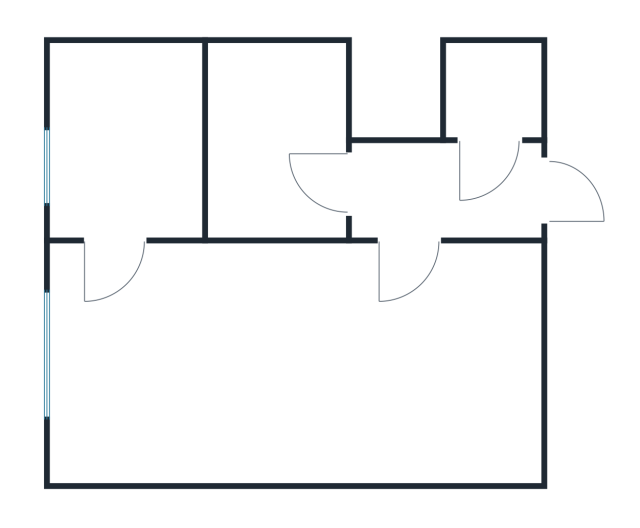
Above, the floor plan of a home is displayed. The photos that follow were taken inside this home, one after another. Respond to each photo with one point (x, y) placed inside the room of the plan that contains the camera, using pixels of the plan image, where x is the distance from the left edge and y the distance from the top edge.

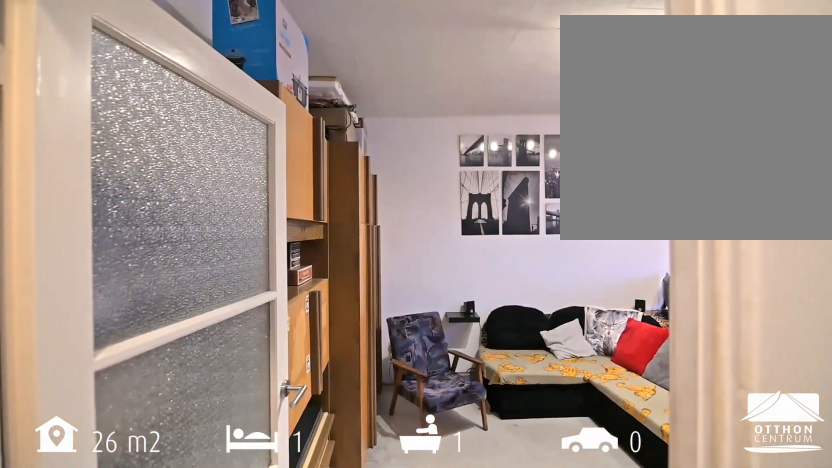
(405, 238)
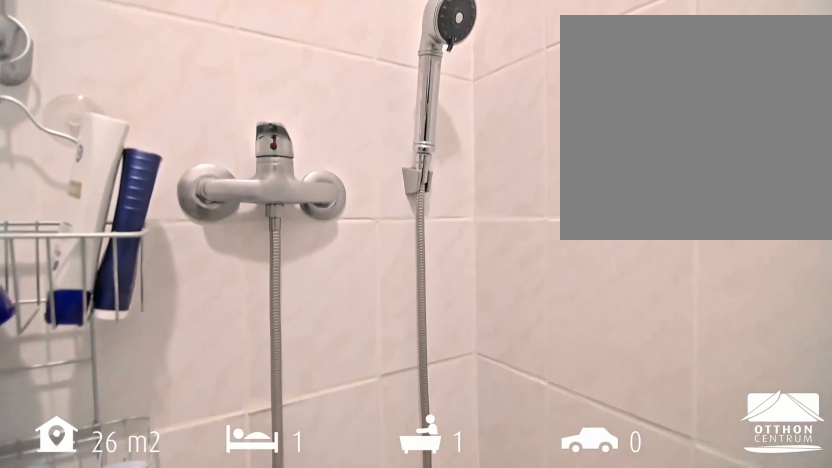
(275, 148)
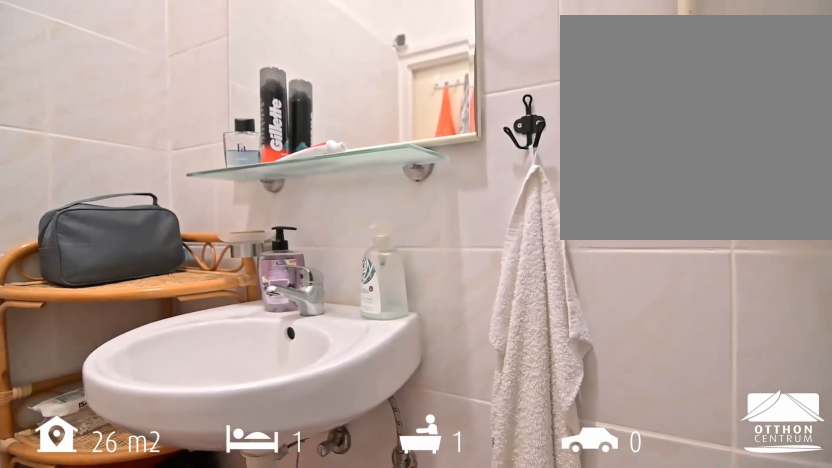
(276, 148)
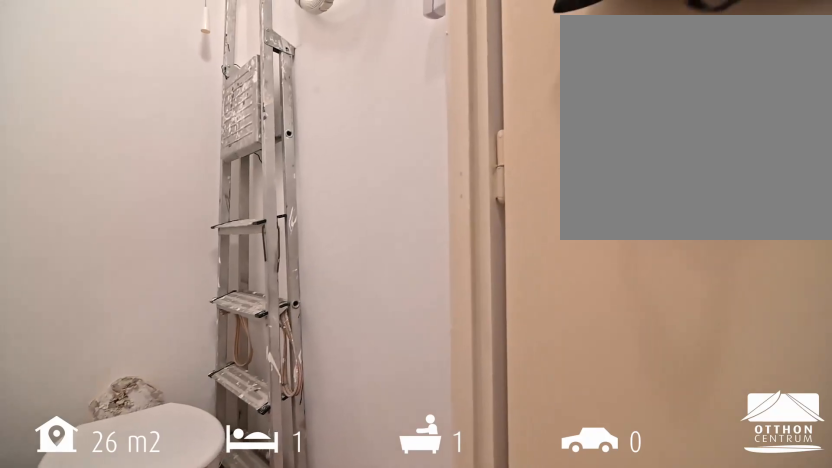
(494, 92)
